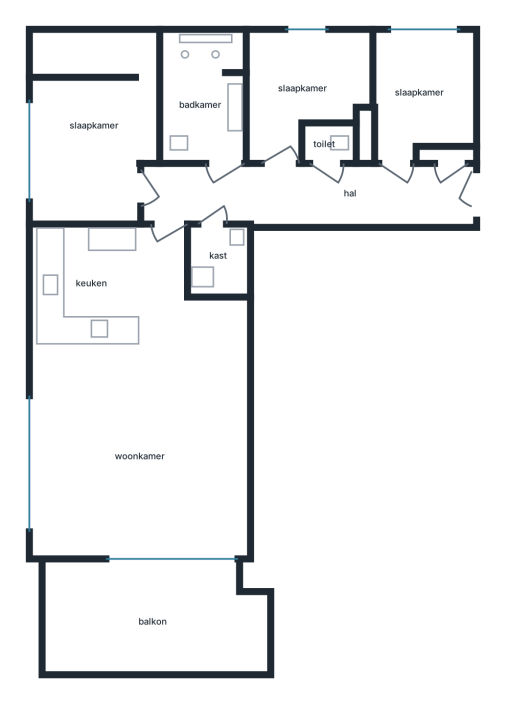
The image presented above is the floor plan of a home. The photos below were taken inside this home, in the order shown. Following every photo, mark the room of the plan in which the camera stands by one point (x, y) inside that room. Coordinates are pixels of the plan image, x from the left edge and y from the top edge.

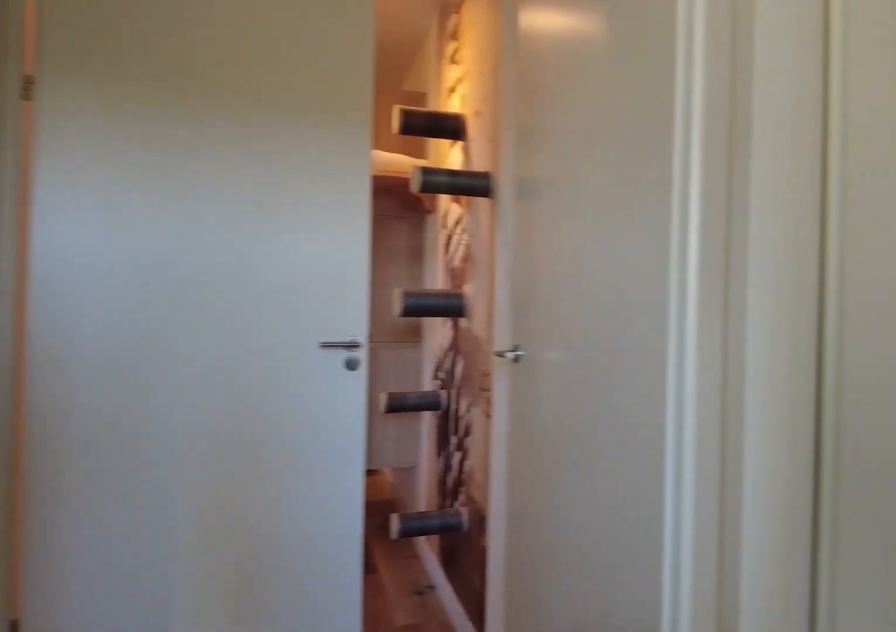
(307, 193)
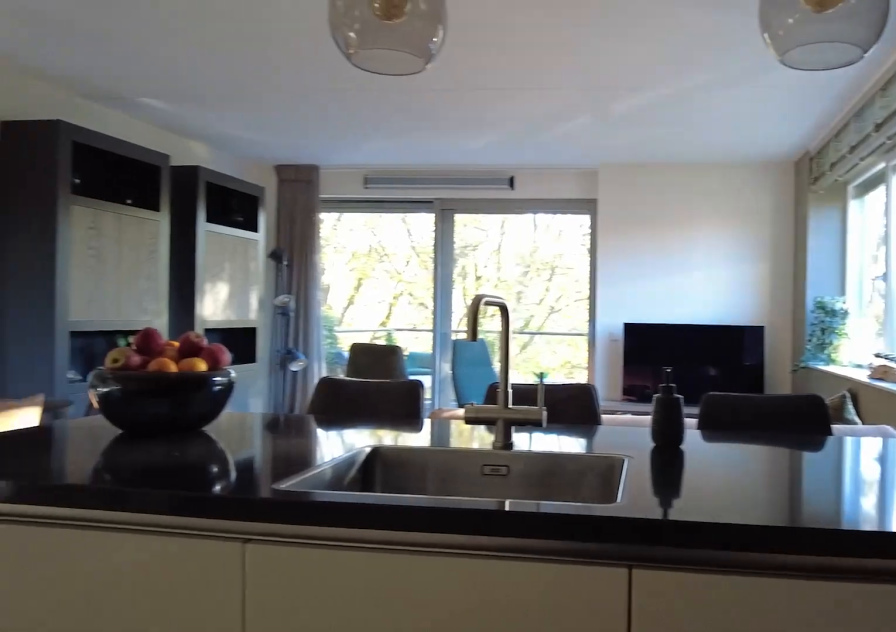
(135, 399)
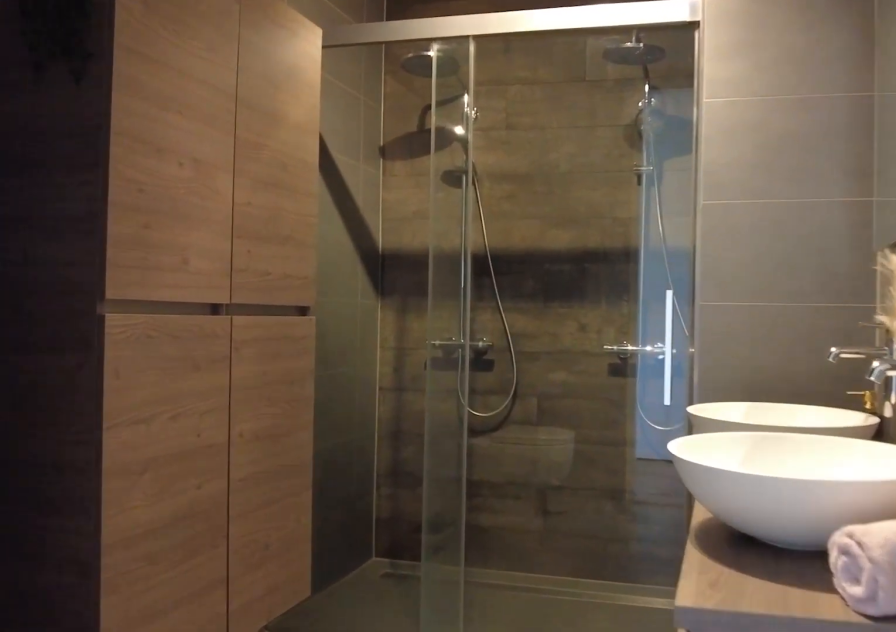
(203, 99)
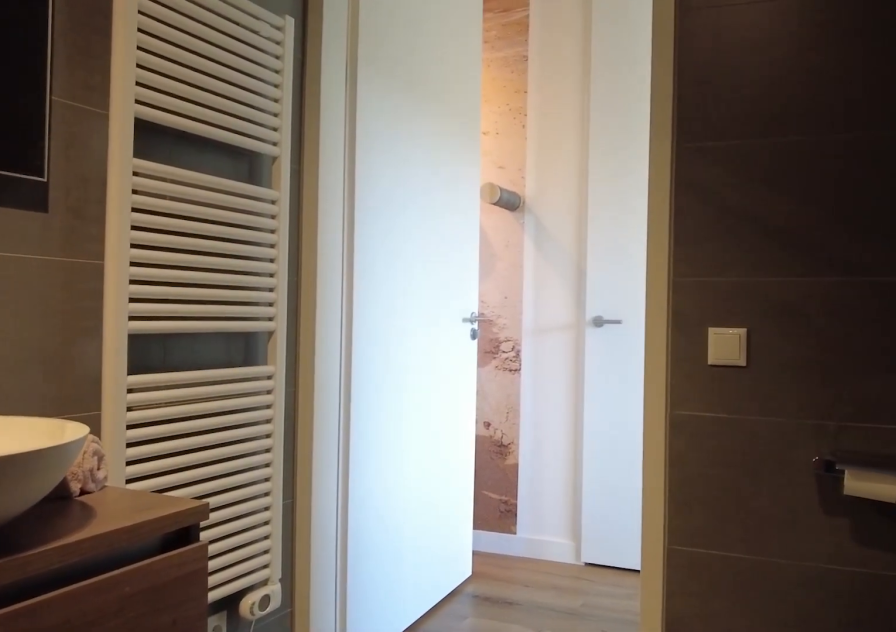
(203, 99)
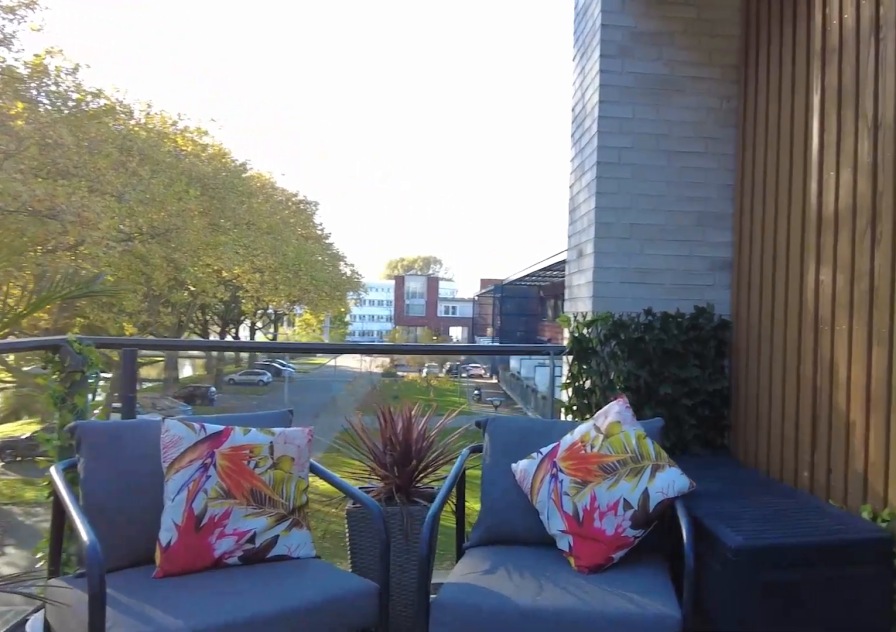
(153, 619)
